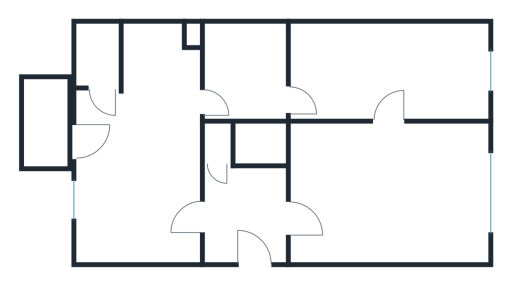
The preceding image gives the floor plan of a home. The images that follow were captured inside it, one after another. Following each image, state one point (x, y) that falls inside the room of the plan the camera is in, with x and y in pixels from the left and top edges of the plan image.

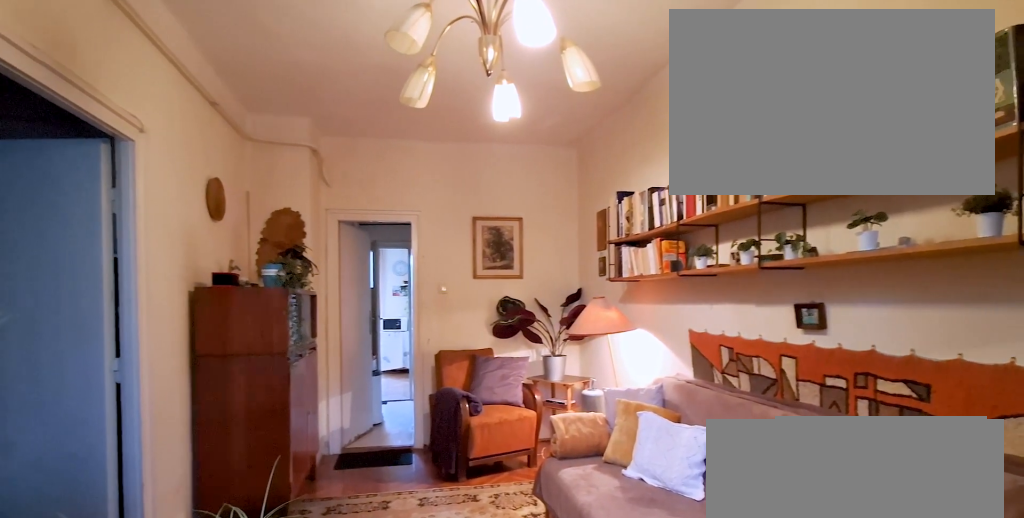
(386, 70)
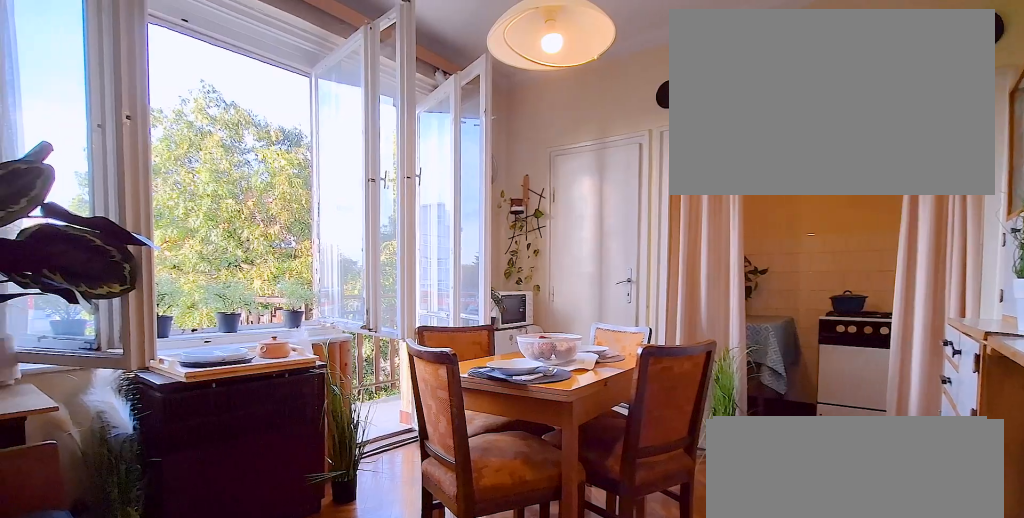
(141, 155)
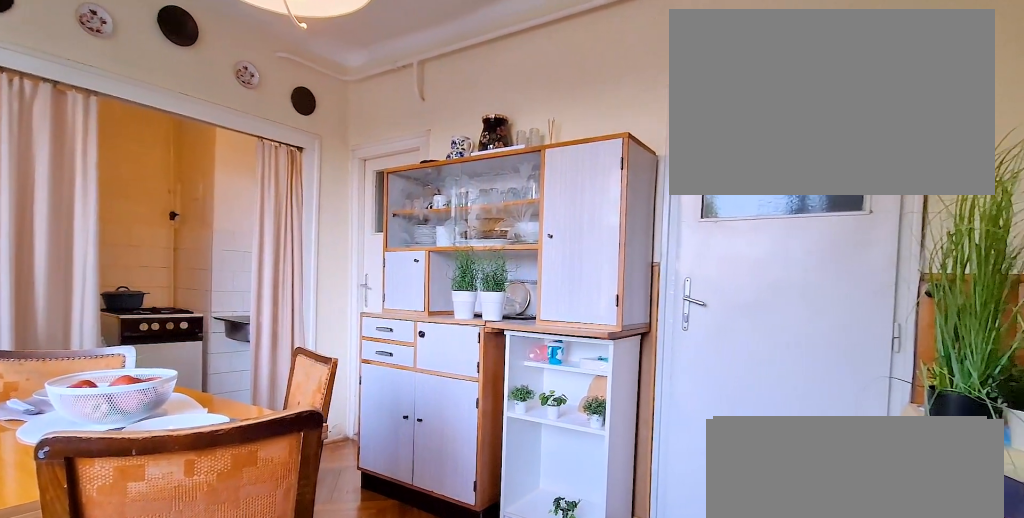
(141, 155)
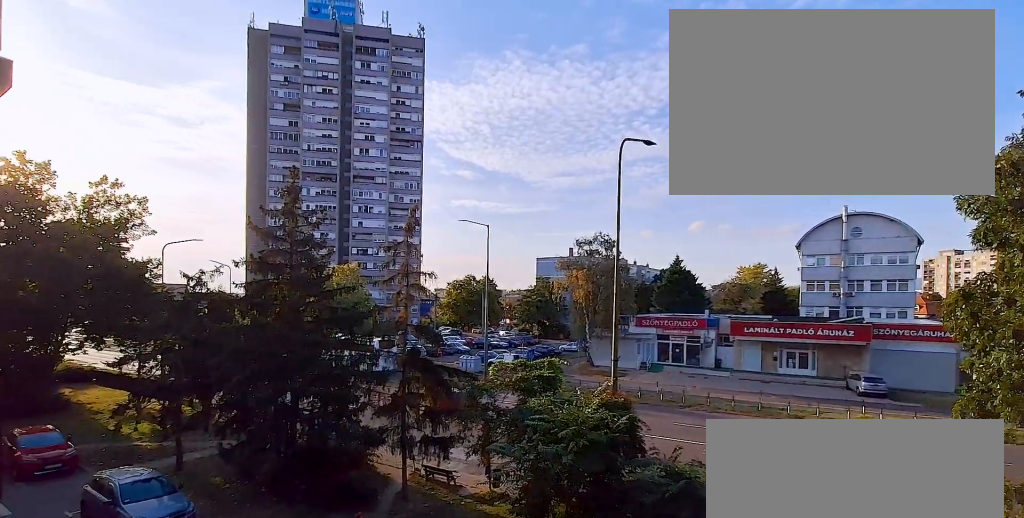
(50, 131)
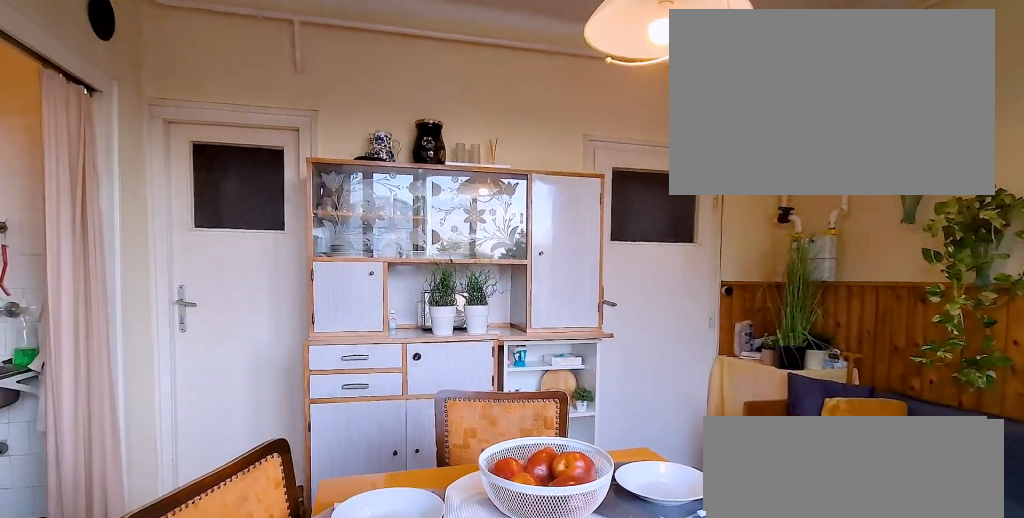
(141, 155)
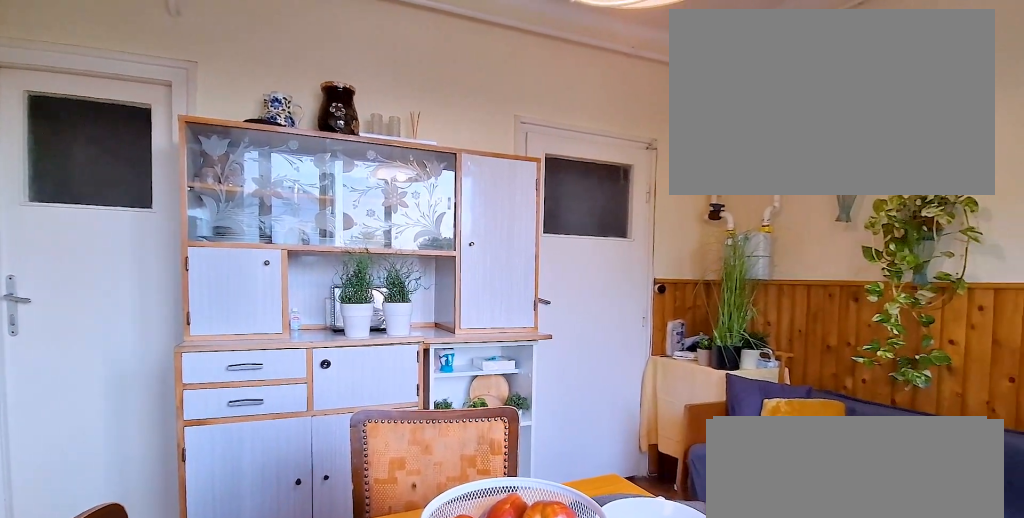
(141, 155)
